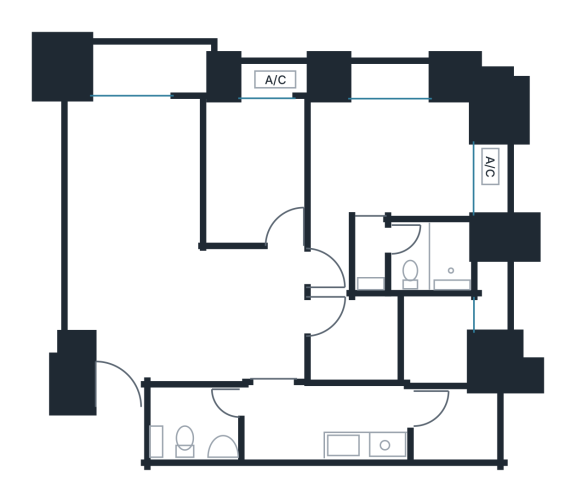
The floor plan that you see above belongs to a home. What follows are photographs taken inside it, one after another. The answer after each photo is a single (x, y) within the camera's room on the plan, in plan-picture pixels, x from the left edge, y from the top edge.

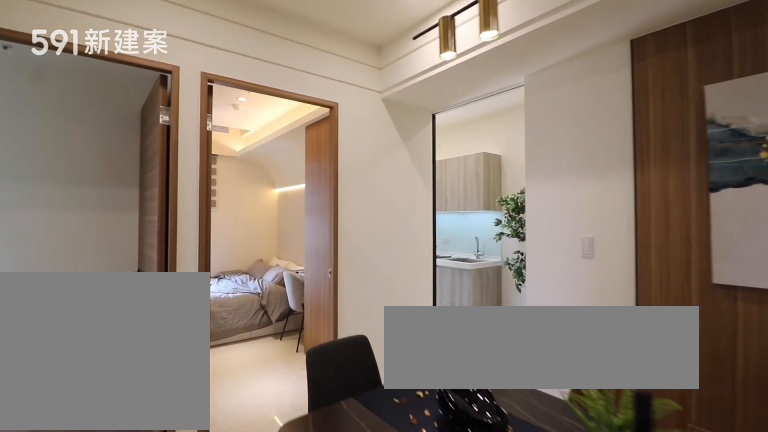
(222, 313)
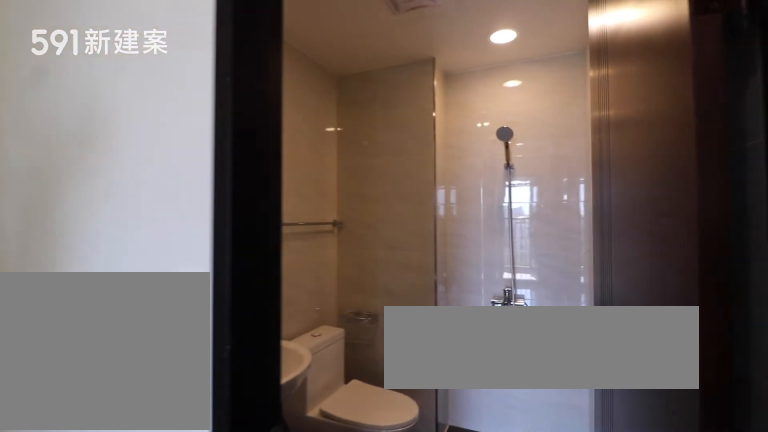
(196, 426)
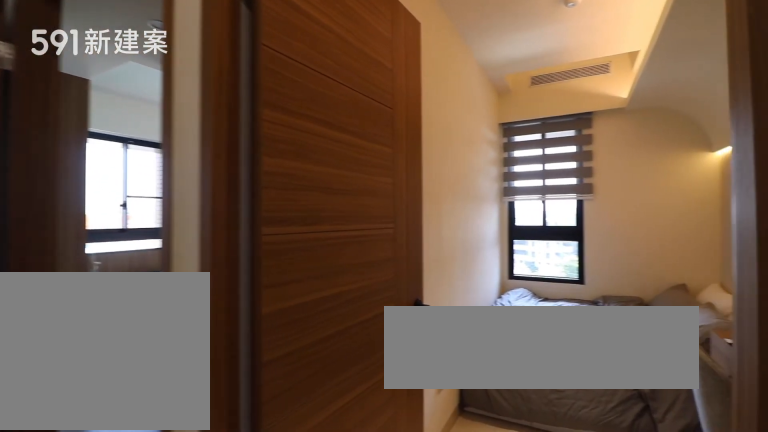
(393, 341)
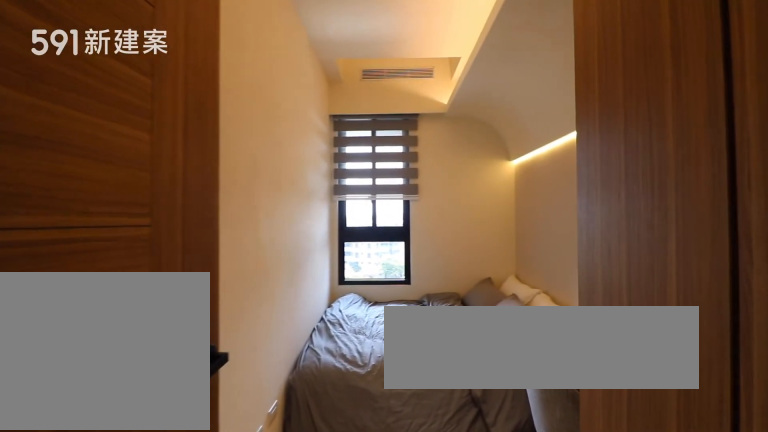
(393, 341)
